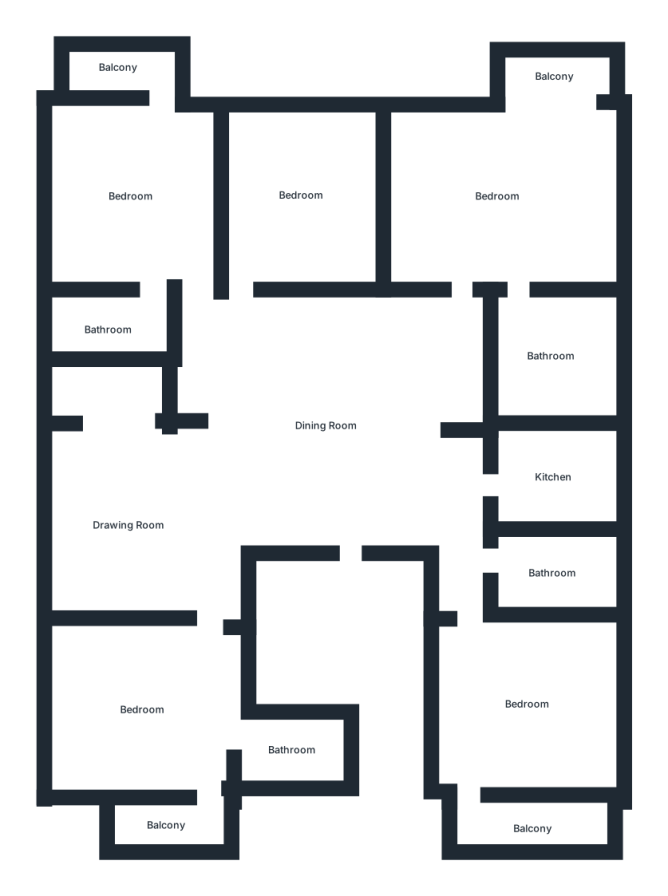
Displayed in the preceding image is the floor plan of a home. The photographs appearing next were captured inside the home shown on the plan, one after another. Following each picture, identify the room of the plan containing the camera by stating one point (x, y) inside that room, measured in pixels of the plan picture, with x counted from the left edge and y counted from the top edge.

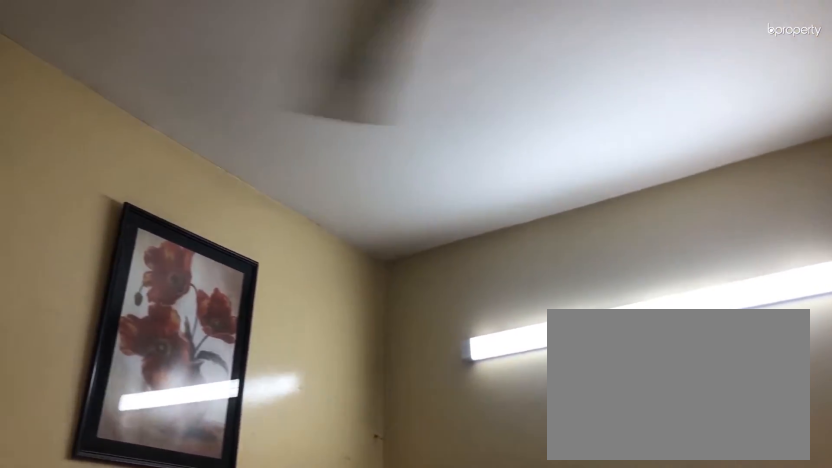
(299, 192)
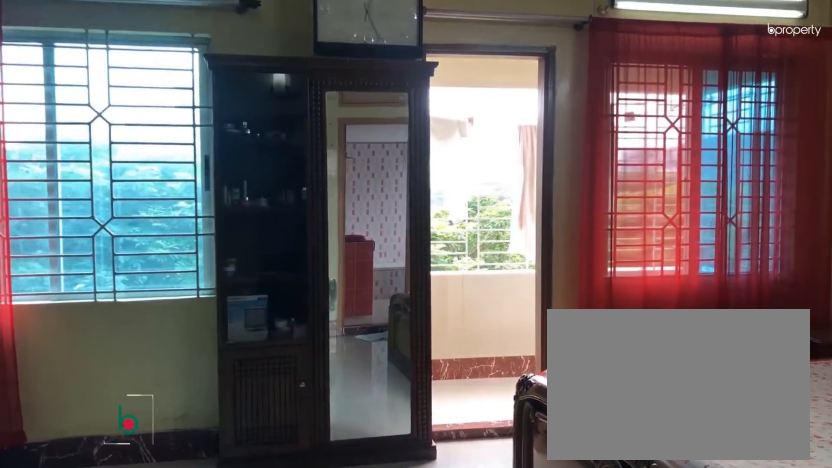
(498, 215)
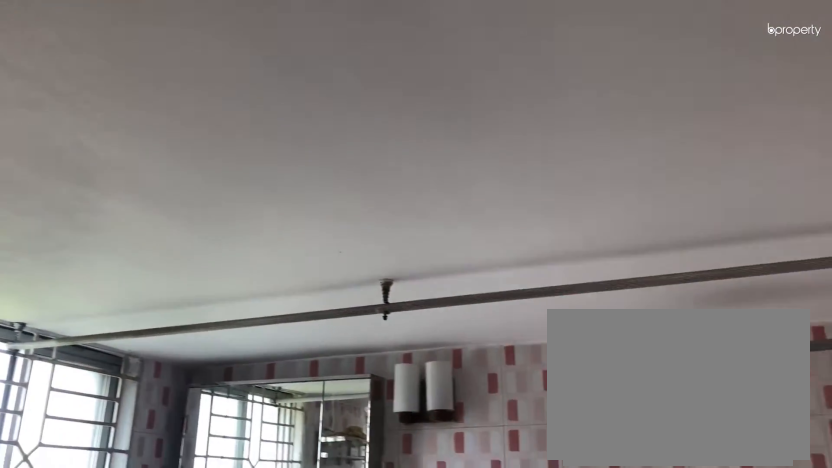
(549, 349)
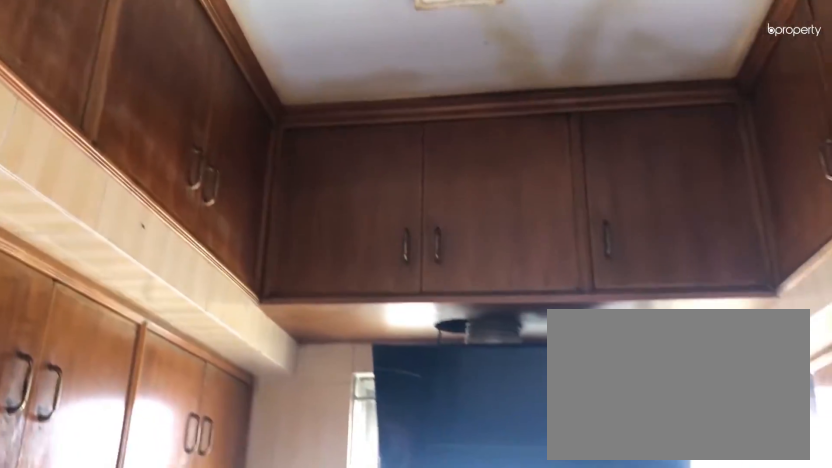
(557, 481)
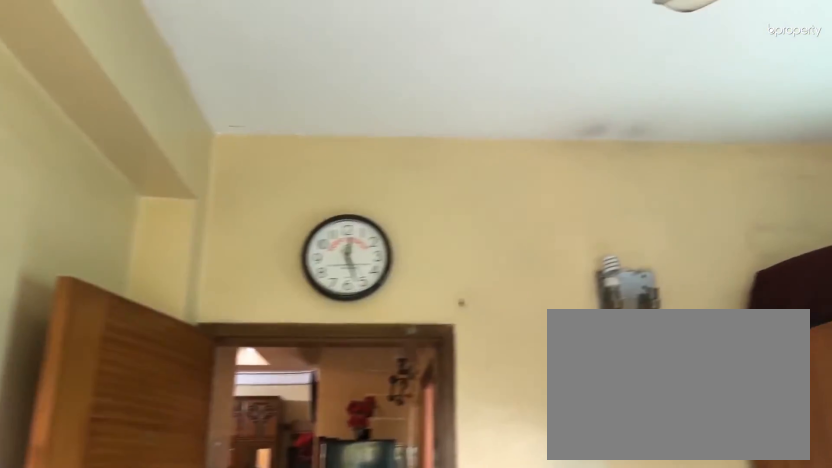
(525, 707)
